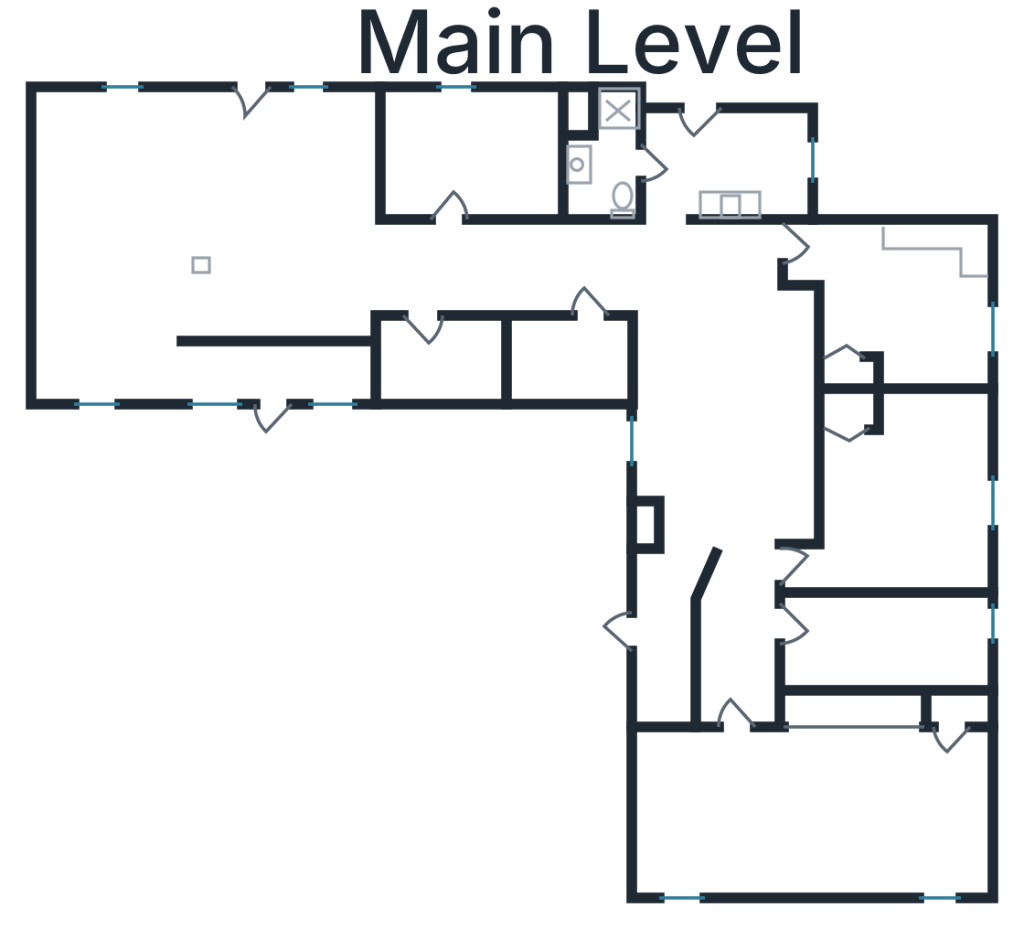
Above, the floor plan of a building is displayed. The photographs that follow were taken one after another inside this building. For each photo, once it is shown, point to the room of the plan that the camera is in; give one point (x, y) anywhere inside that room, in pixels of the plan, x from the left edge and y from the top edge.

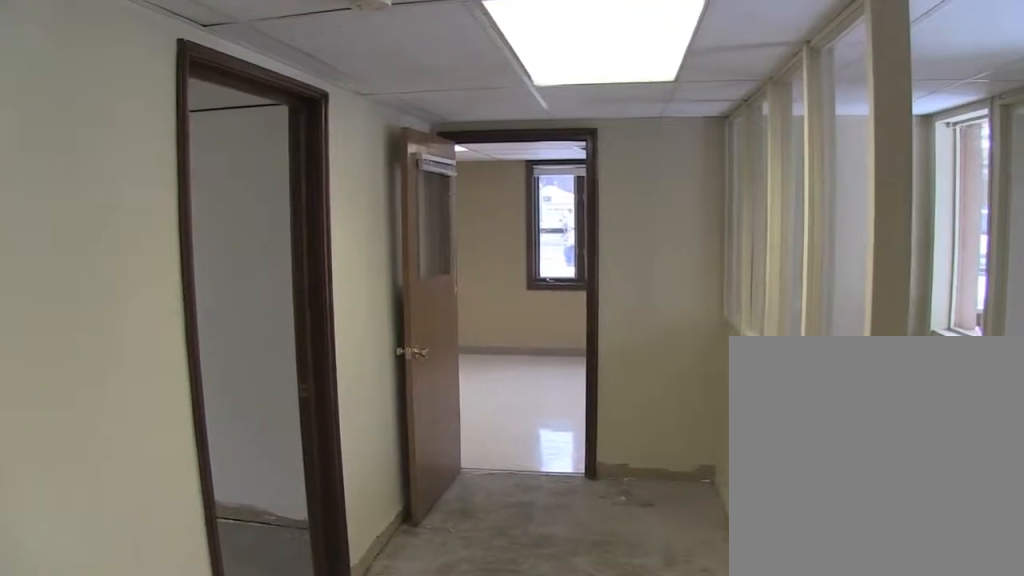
(740, 640)
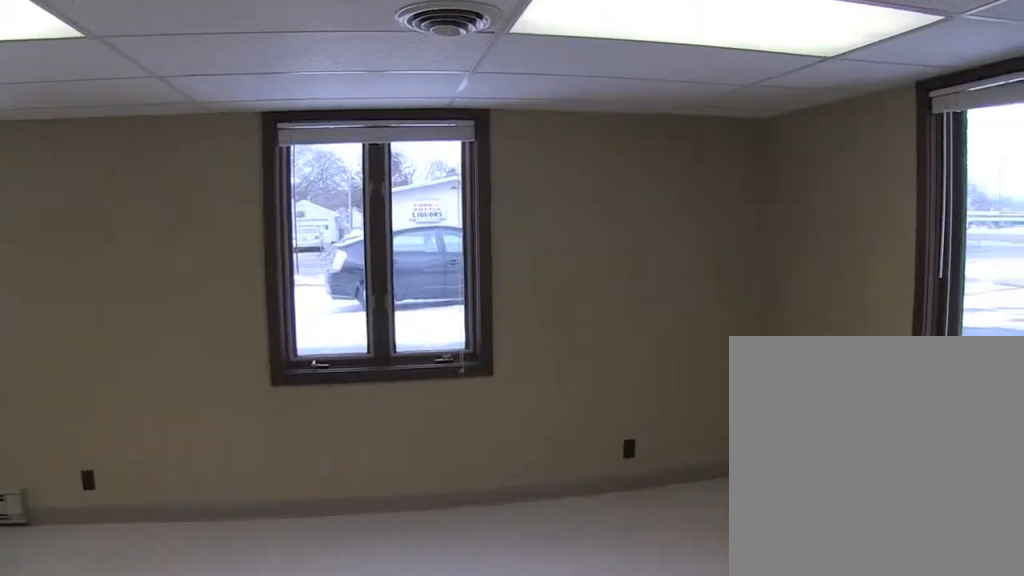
(805, 810)
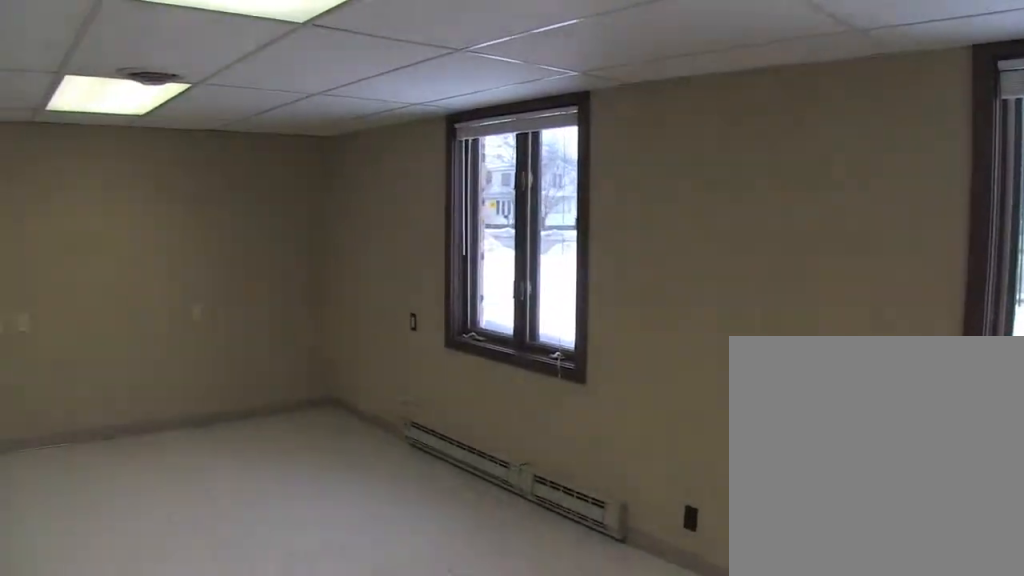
(805, 810)
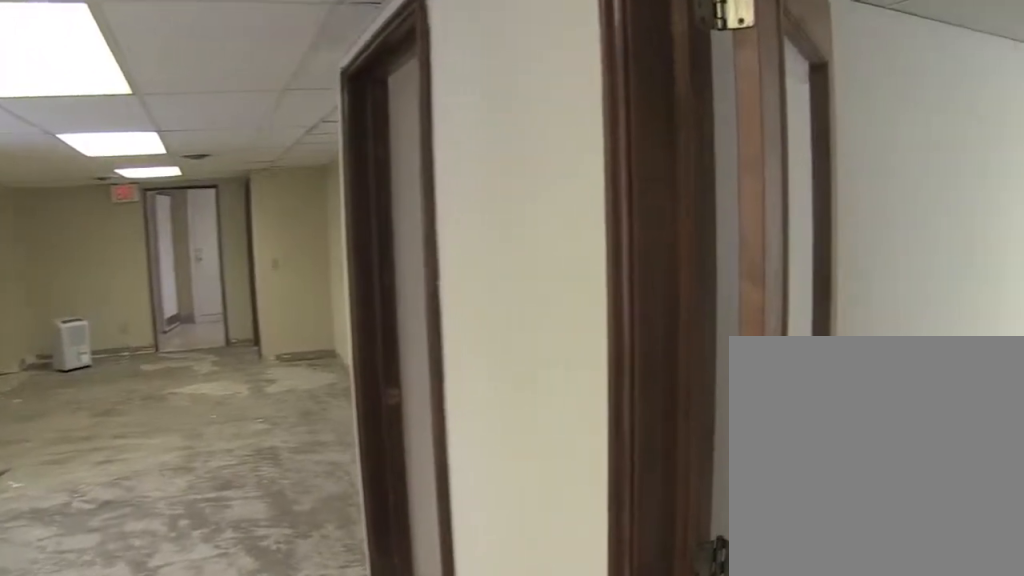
(740, 642)
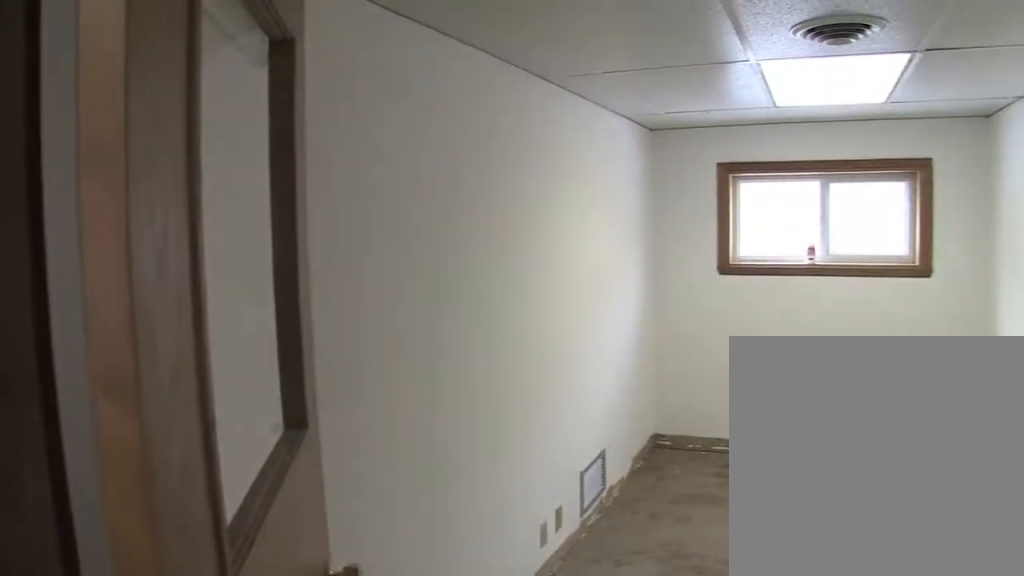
(881, 640)
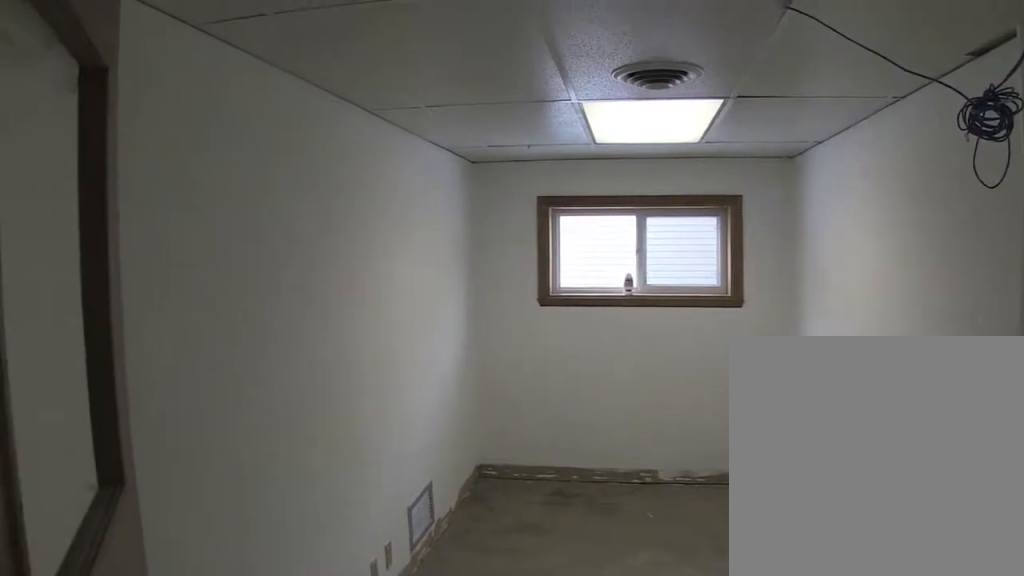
(881, 640)
